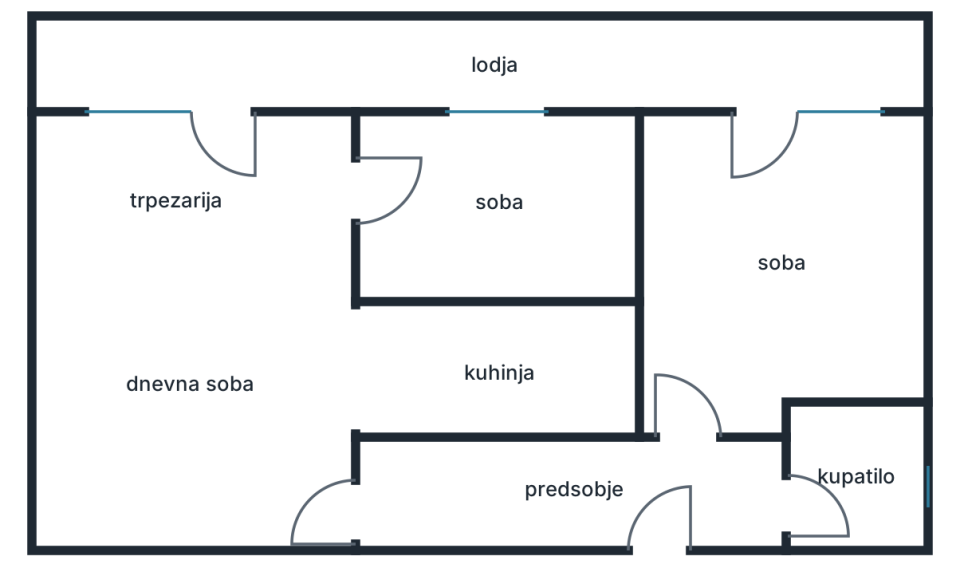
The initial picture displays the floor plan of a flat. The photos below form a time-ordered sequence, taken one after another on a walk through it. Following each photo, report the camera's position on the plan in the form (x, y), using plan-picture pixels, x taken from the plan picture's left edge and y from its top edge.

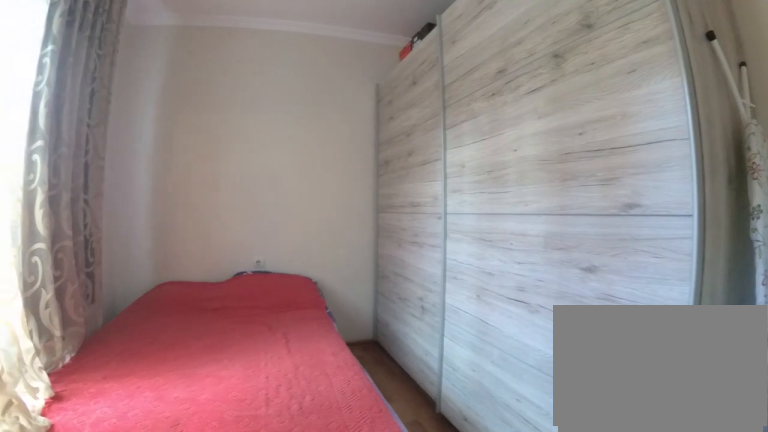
(334, 210)
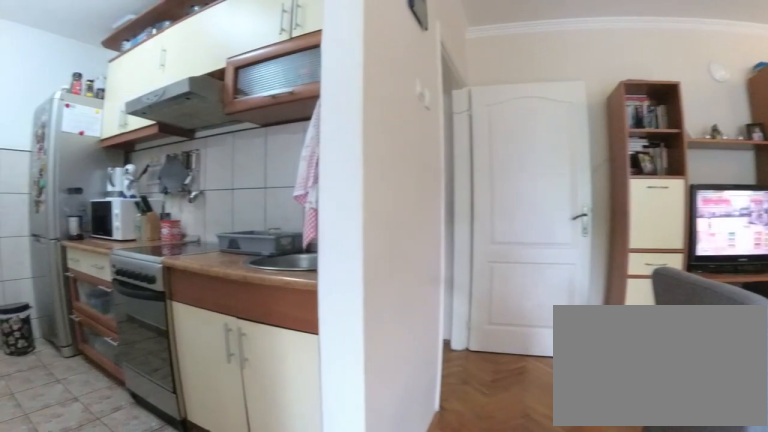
(308, 297)
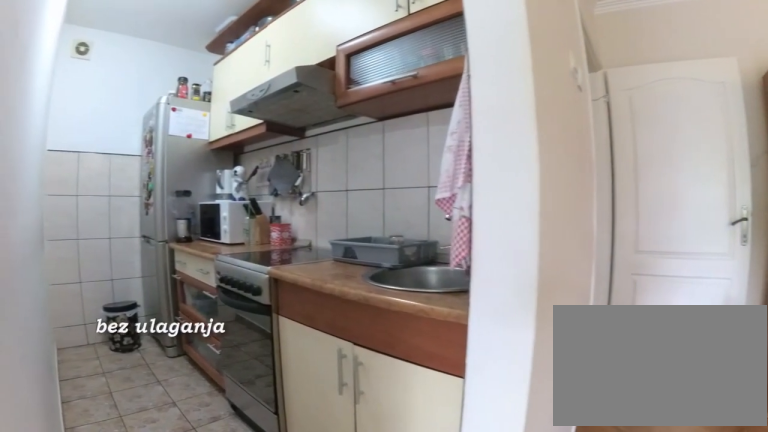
(302, 320)
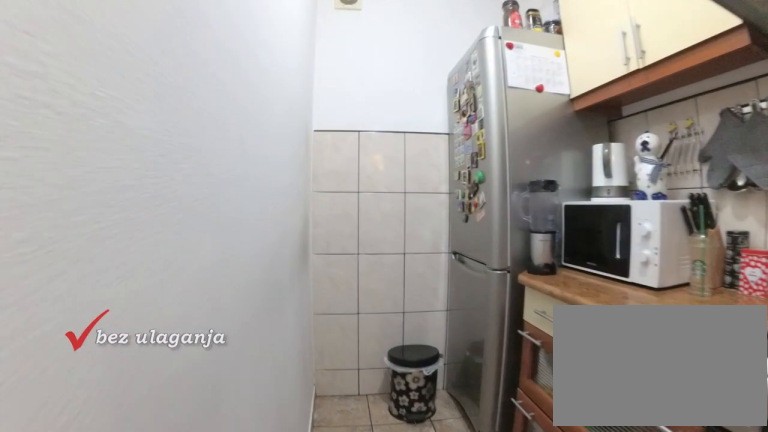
(448, 361)
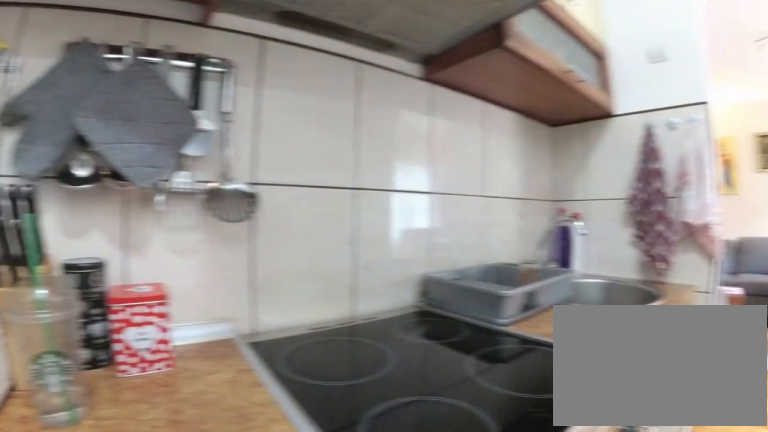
(614, 340)
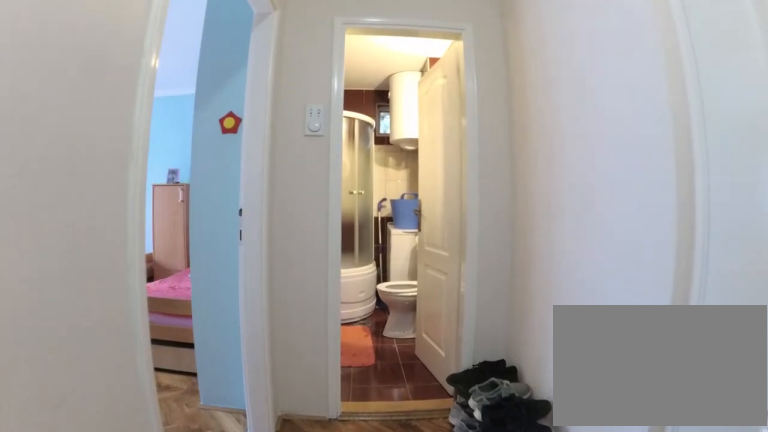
(618, 491)
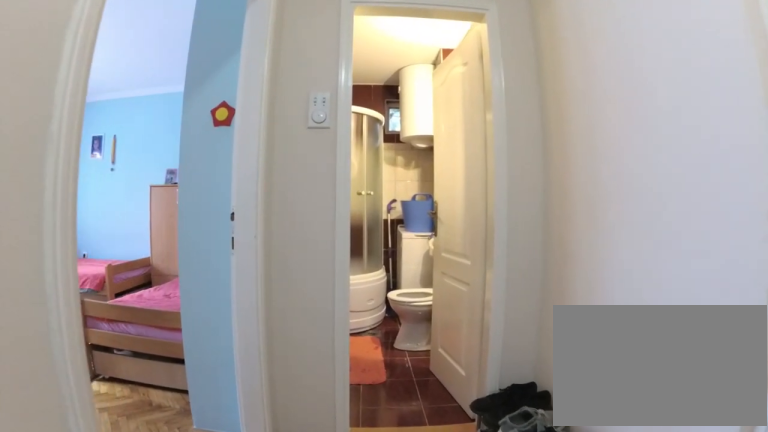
(631, 492)
